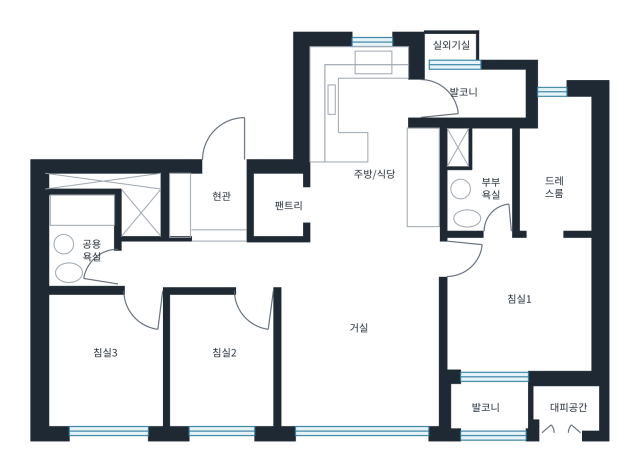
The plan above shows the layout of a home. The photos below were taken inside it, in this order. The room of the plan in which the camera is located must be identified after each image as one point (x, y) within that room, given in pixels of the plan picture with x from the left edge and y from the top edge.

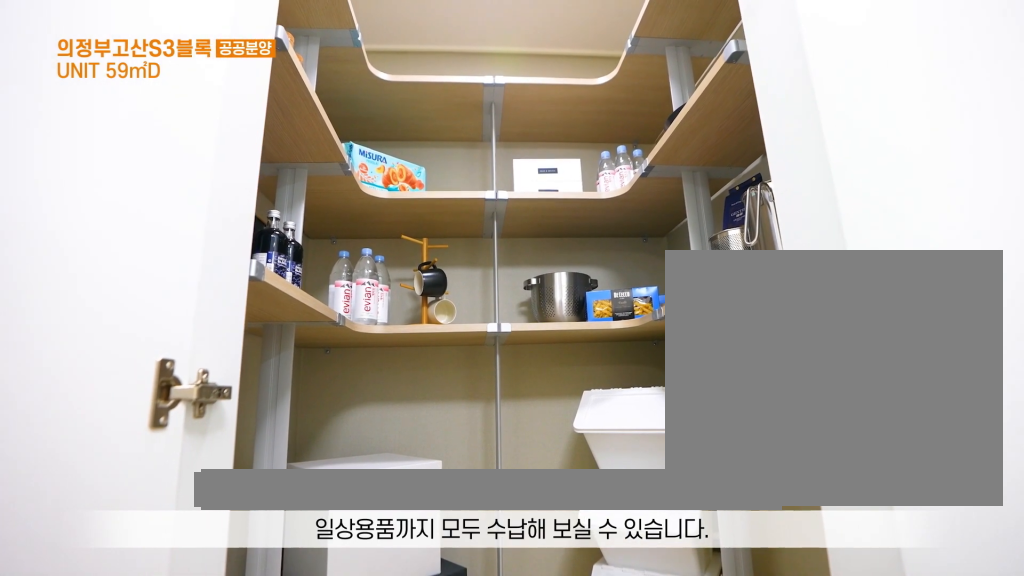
(287, 193)
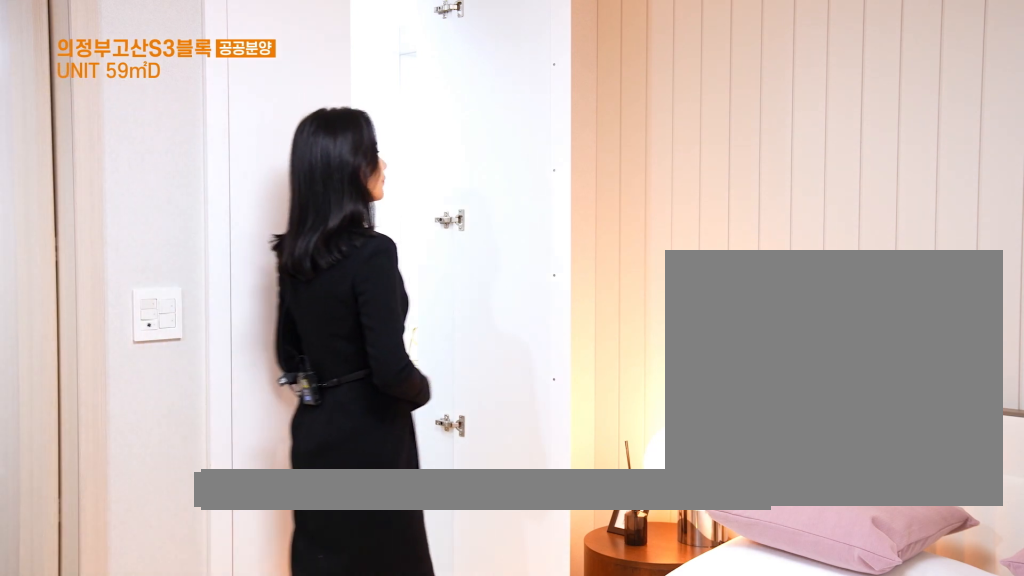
(518, 288)
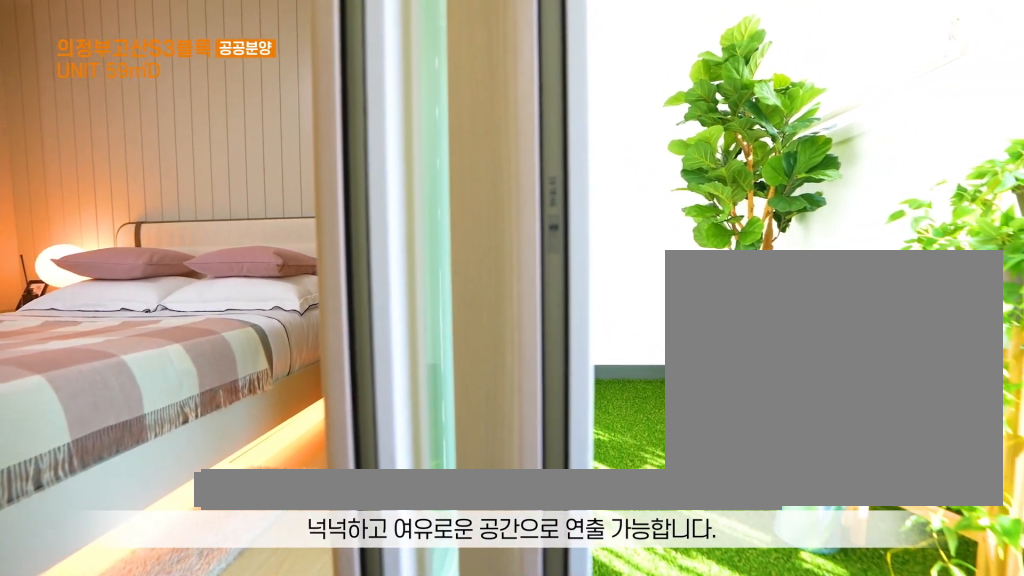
(518, 286)
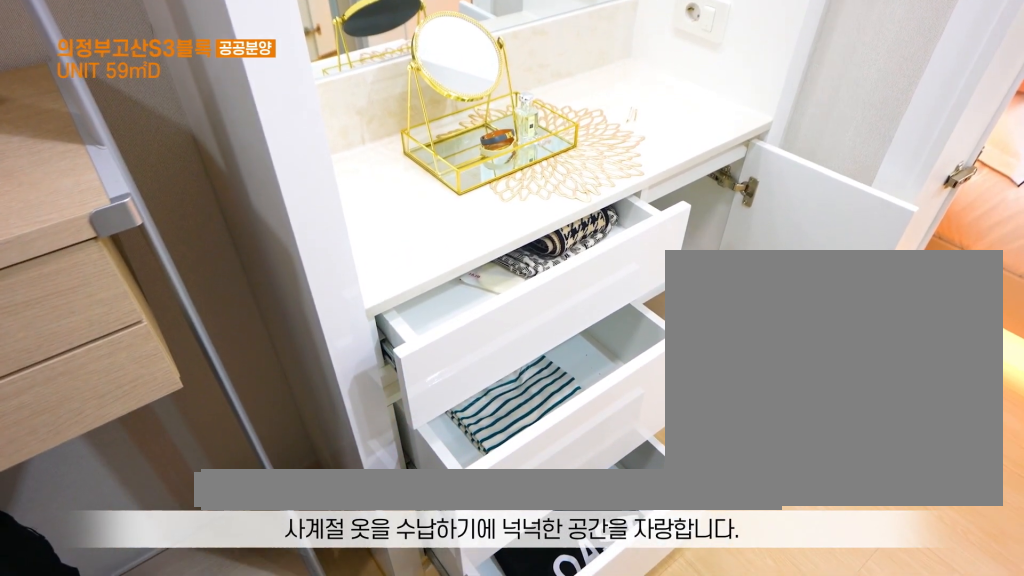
(555, 166)
